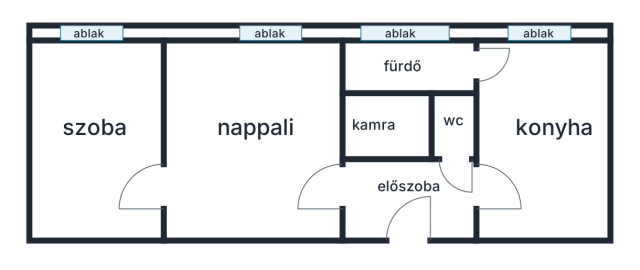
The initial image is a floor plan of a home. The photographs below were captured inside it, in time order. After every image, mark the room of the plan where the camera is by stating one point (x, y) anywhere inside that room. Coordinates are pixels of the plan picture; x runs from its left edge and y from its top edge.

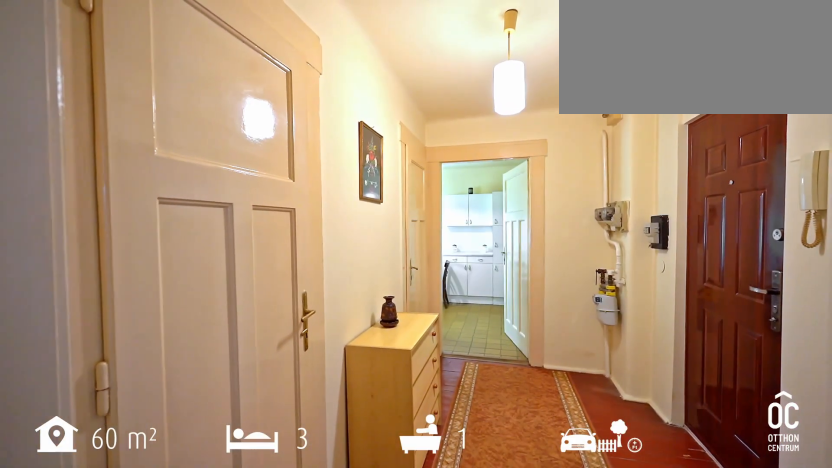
(405, 201)
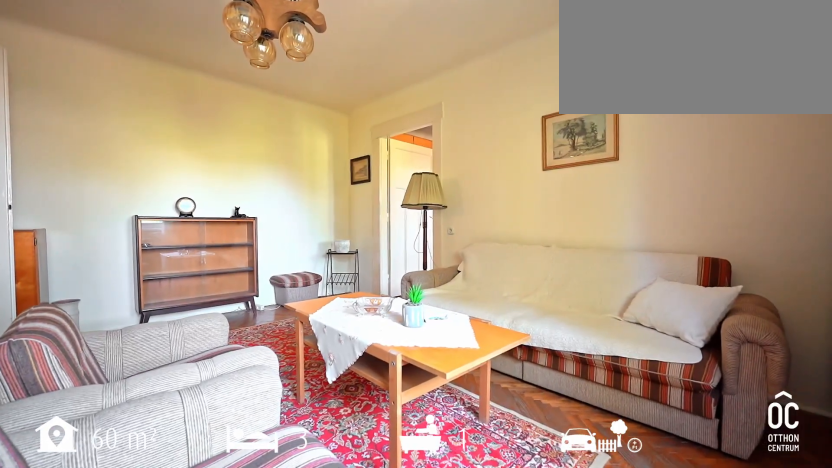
(258, 142)
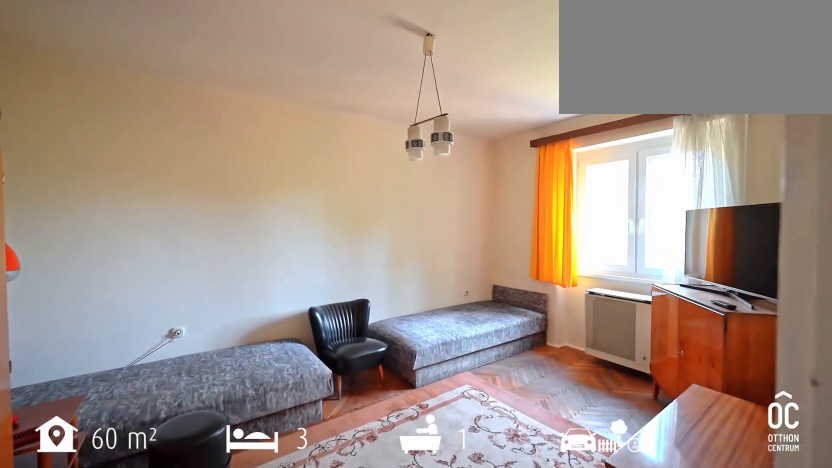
(96, 134)
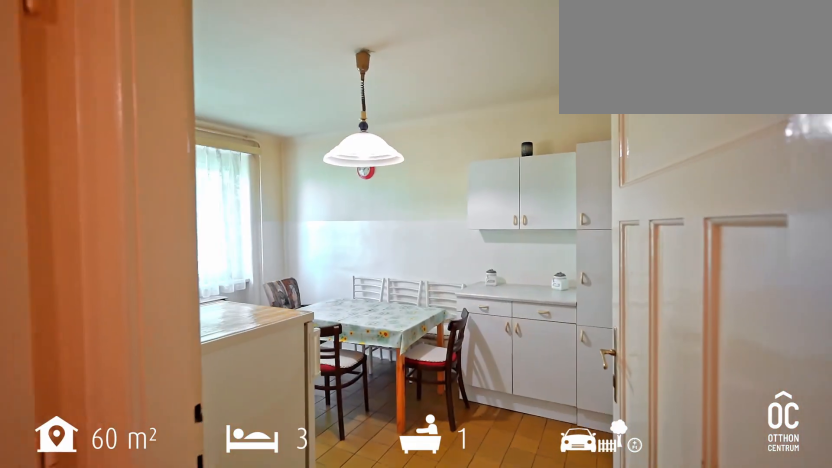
(542, 143)
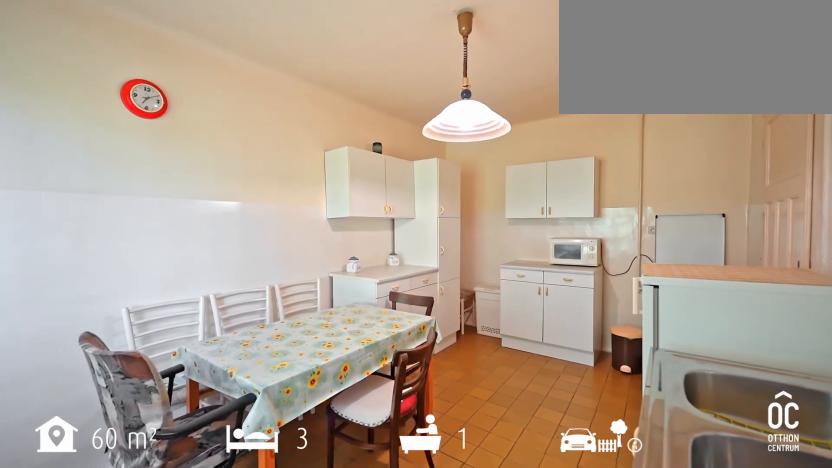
(541, 143)
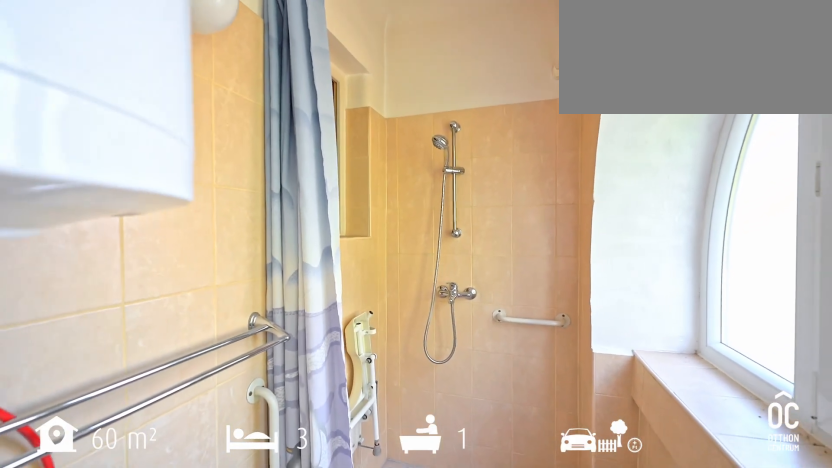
(406, 66)
